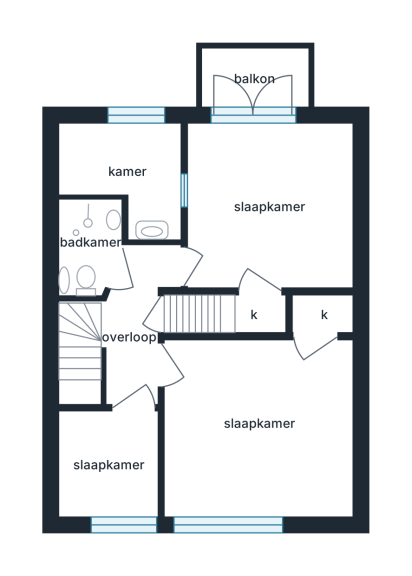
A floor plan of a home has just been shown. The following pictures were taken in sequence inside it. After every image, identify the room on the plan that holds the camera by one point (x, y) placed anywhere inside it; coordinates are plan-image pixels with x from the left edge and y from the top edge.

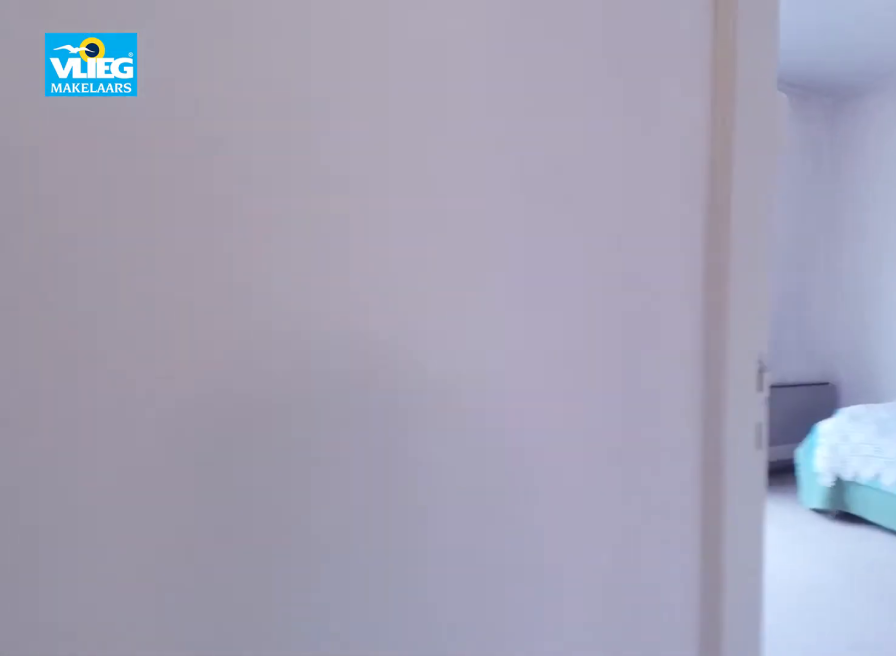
(124, 332)
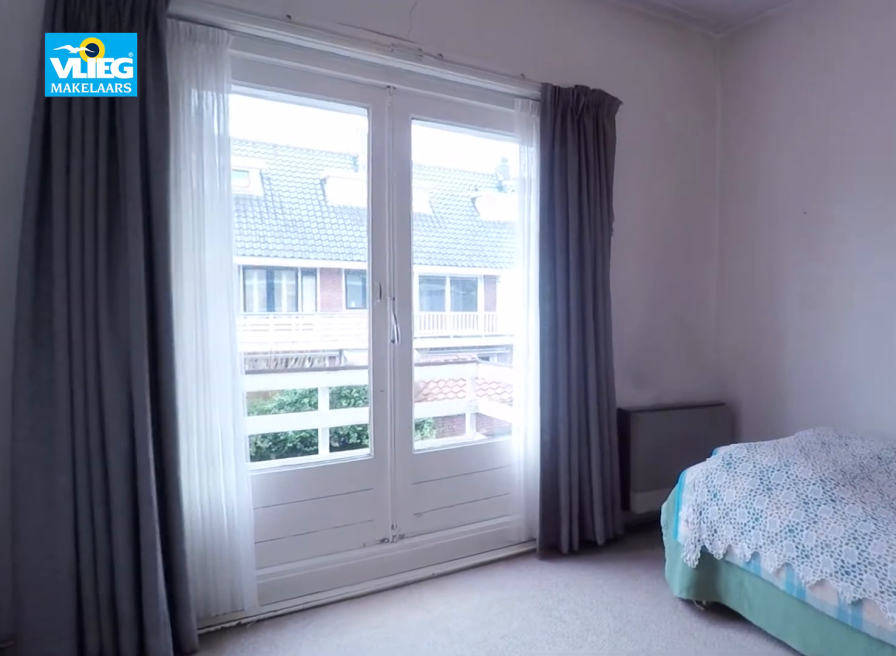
(246, 273)
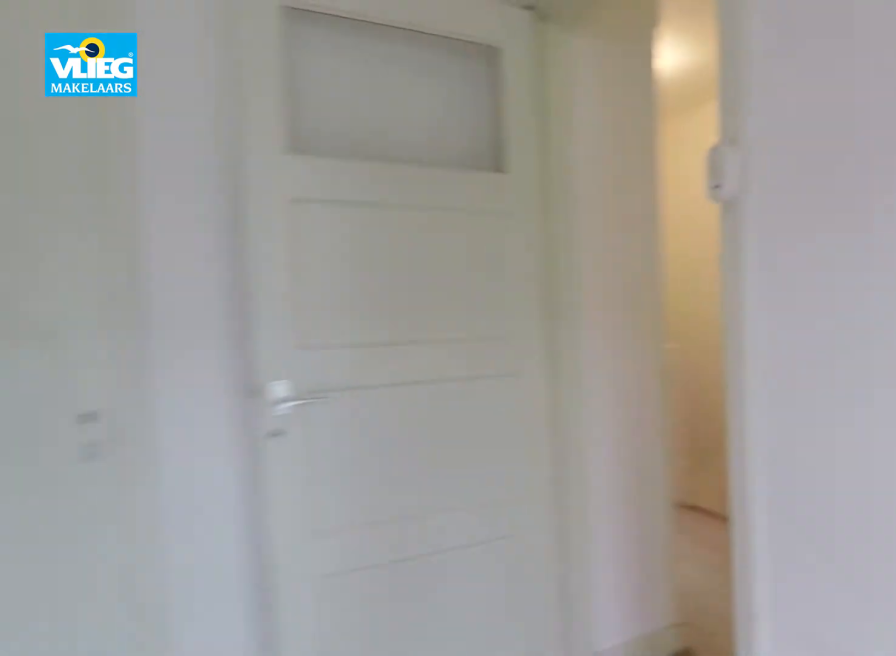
(246, 273)
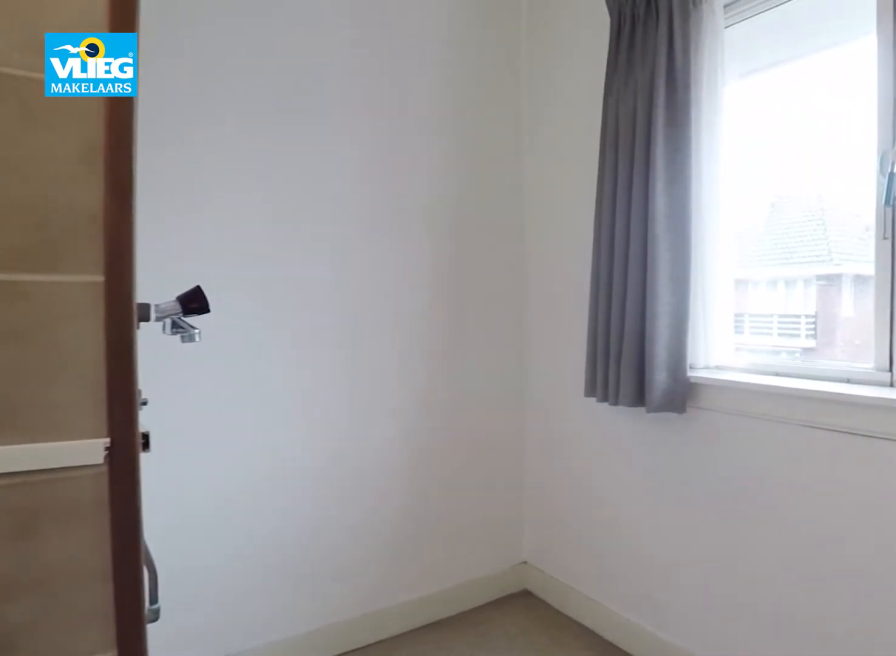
(112, 160)
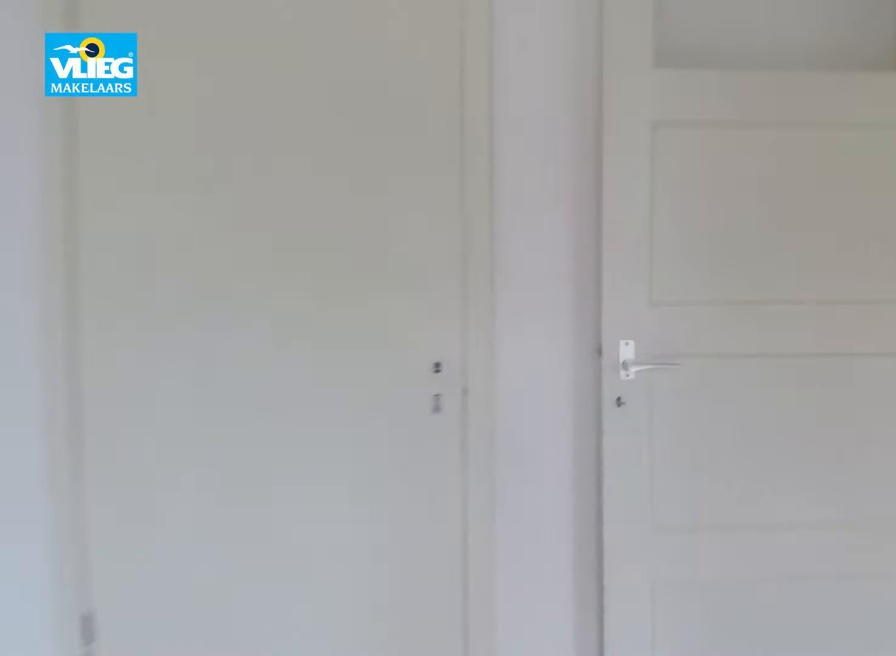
(246, 273)
